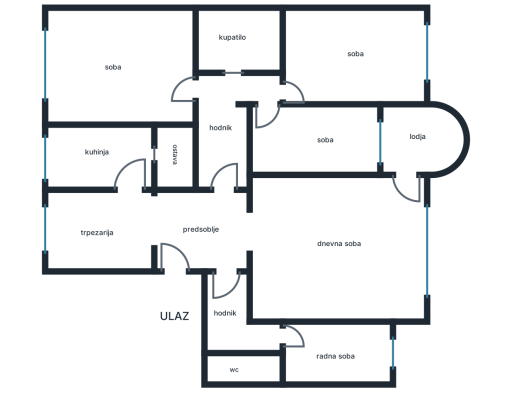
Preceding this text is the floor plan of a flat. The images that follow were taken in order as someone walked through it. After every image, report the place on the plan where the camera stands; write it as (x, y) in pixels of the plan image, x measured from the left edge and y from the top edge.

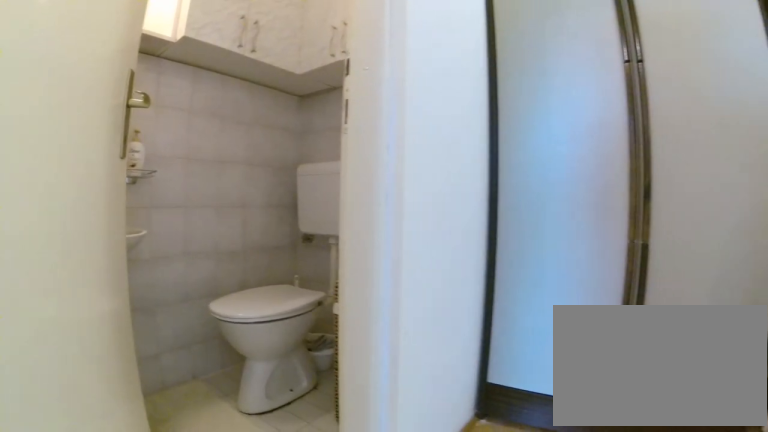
(278, 339)
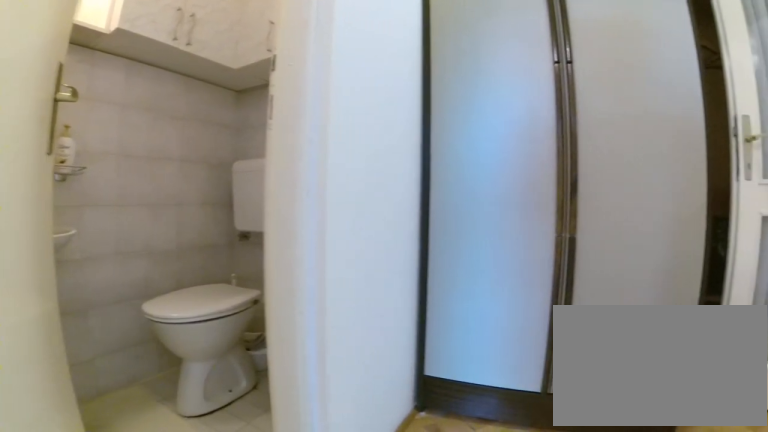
(281, 339)
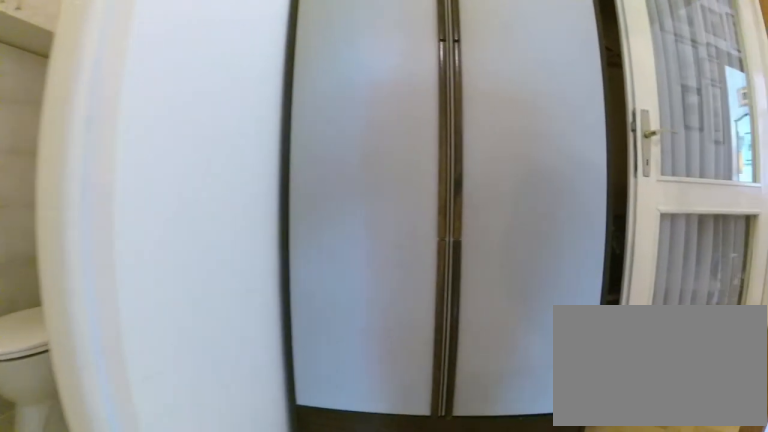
(274, 339)
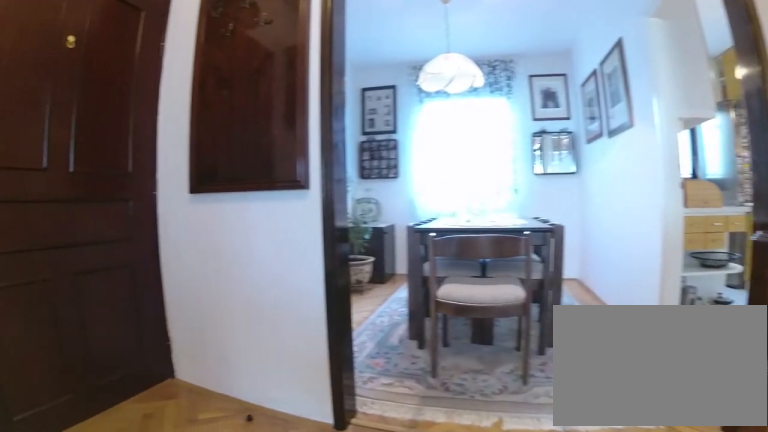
(201, 231)
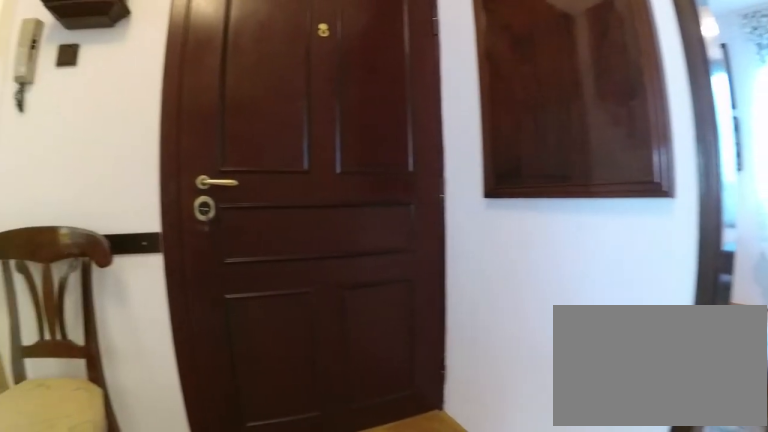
(189, 229)
